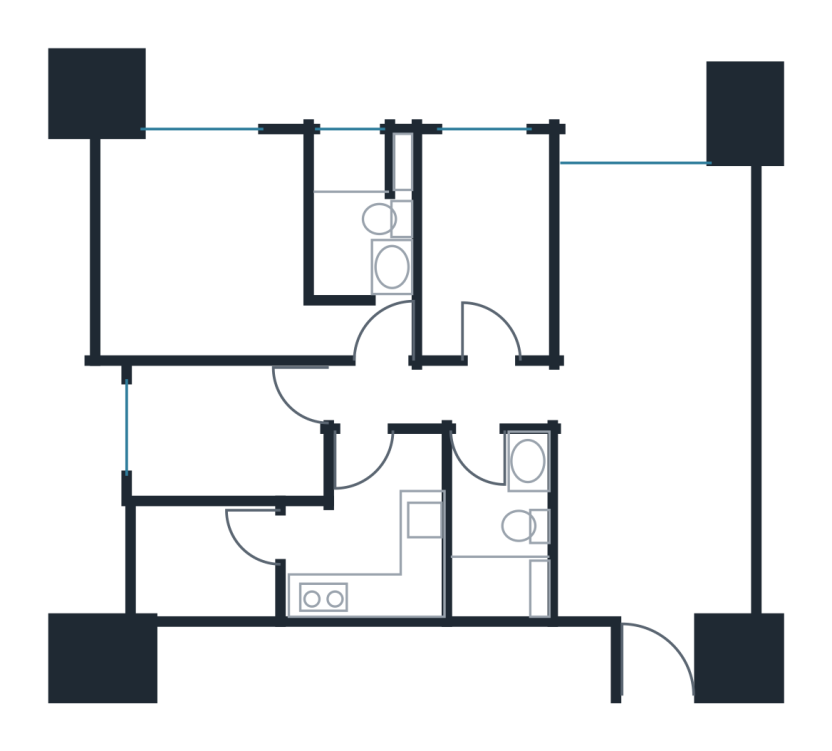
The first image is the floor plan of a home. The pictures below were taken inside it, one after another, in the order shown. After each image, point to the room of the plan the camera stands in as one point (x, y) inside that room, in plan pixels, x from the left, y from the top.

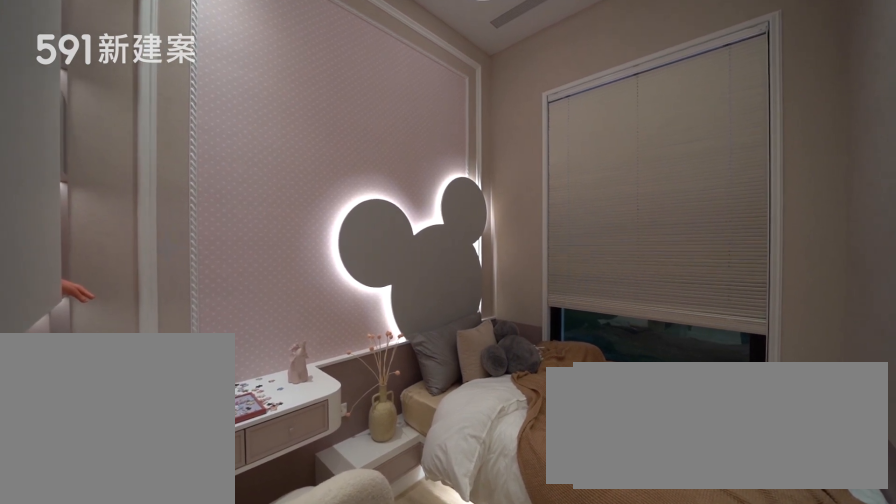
(226, 435)
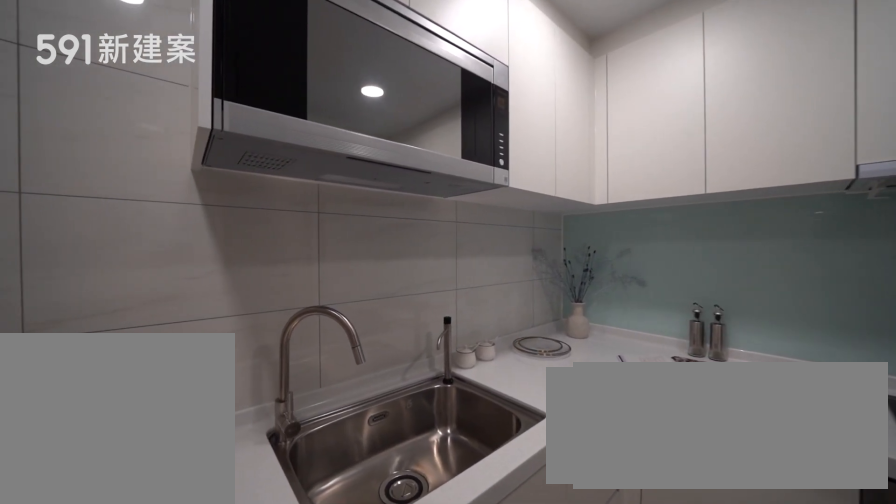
(374, 531)
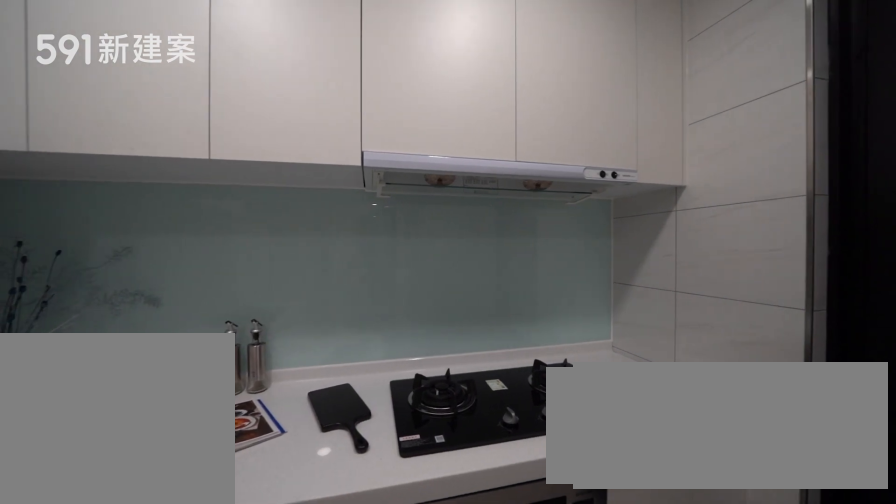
(374, 531)
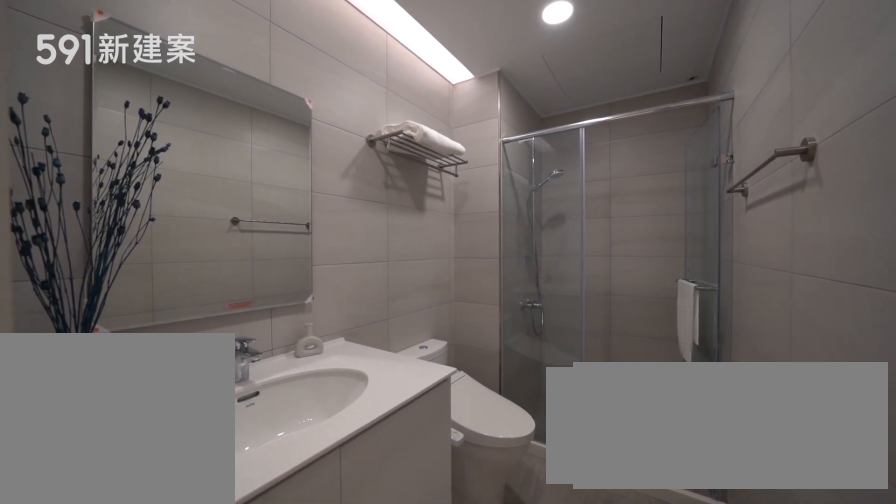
(497, 523)
